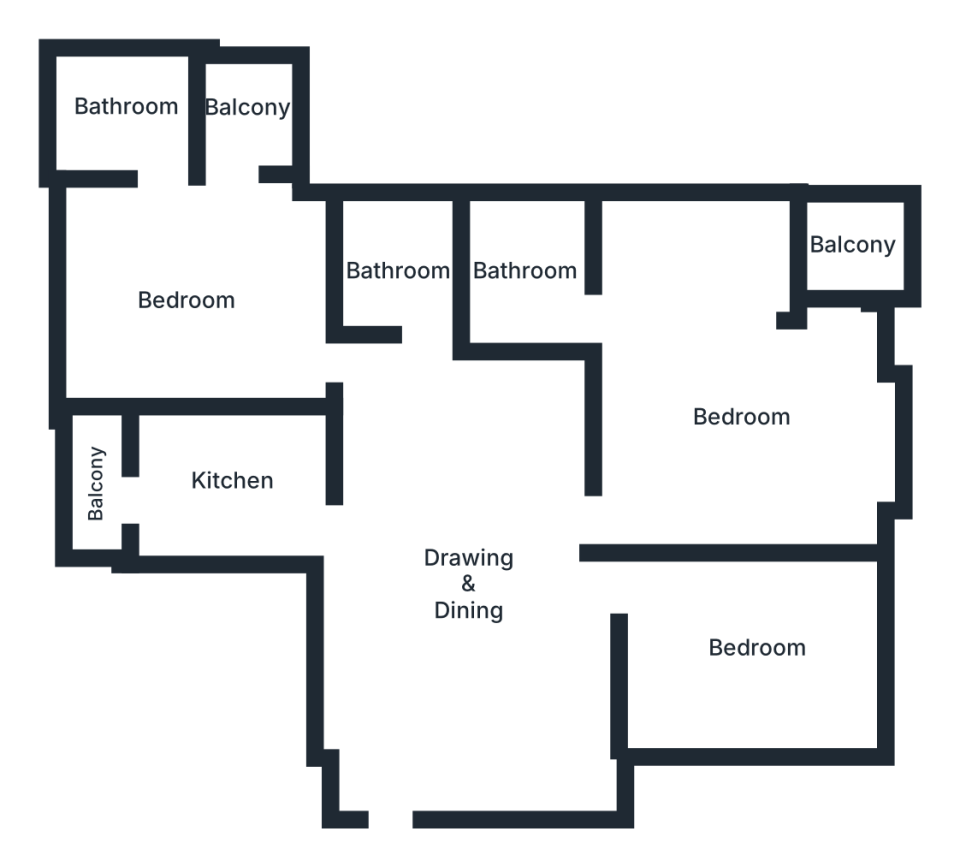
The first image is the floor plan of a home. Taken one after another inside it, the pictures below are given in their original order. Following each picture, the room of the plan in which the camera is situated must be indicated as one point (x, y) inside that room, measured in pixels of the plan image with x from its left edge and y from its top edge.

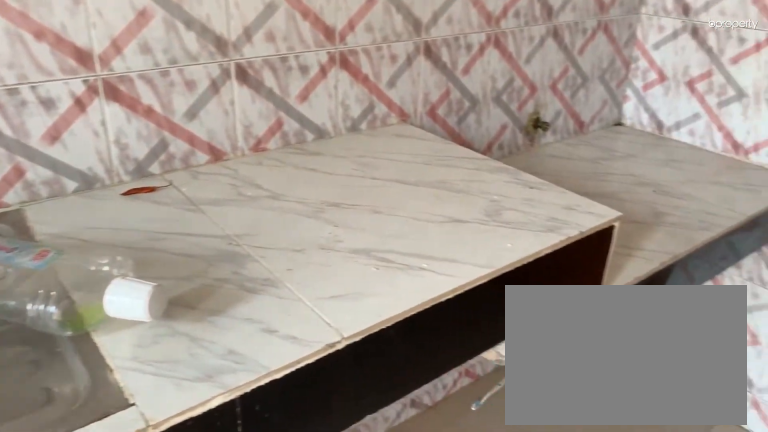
(229, 485)
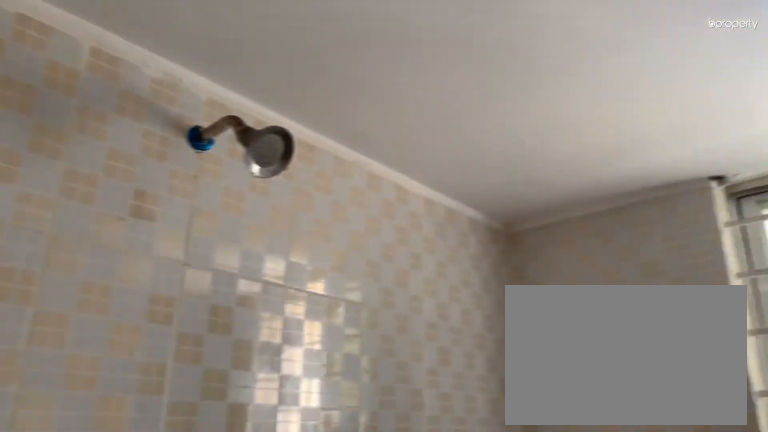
(416, 287)
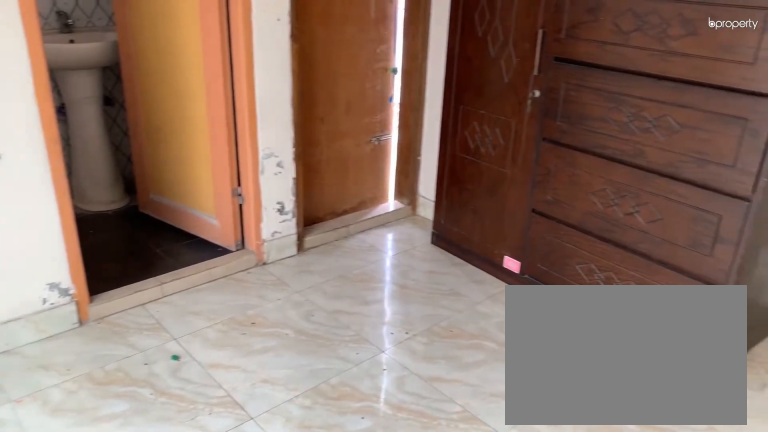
(190, 309)
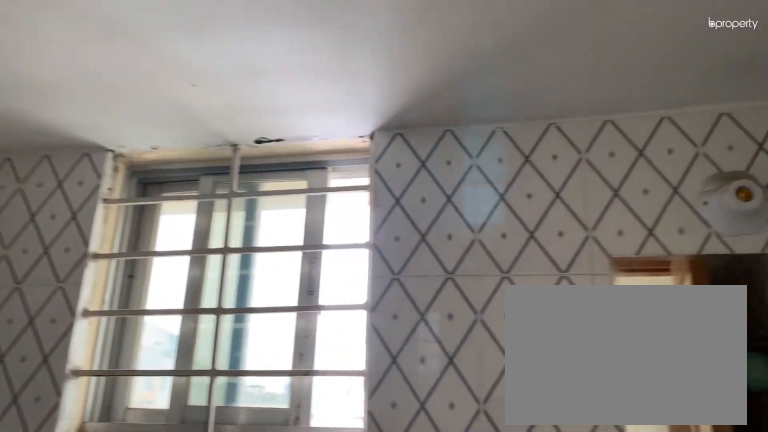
(127, 101)
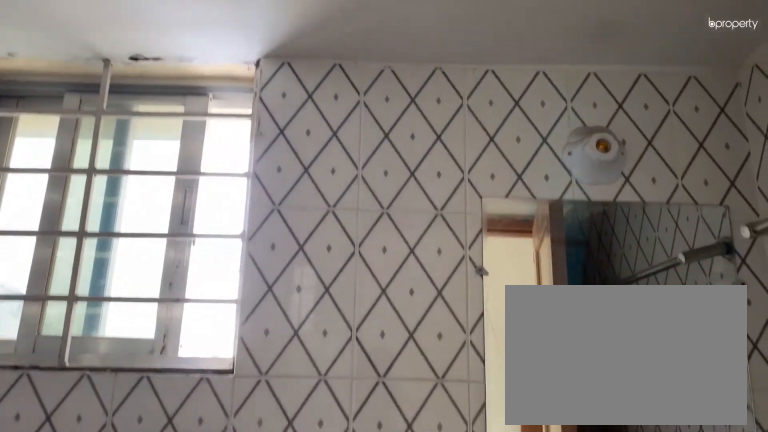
(127, 101)
